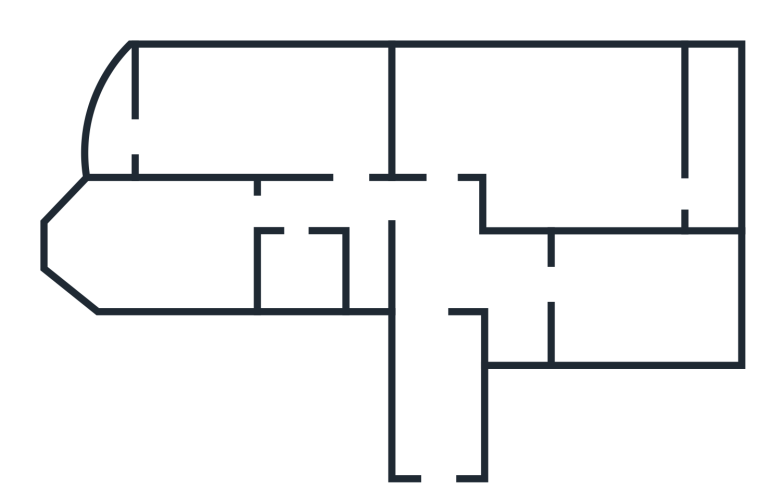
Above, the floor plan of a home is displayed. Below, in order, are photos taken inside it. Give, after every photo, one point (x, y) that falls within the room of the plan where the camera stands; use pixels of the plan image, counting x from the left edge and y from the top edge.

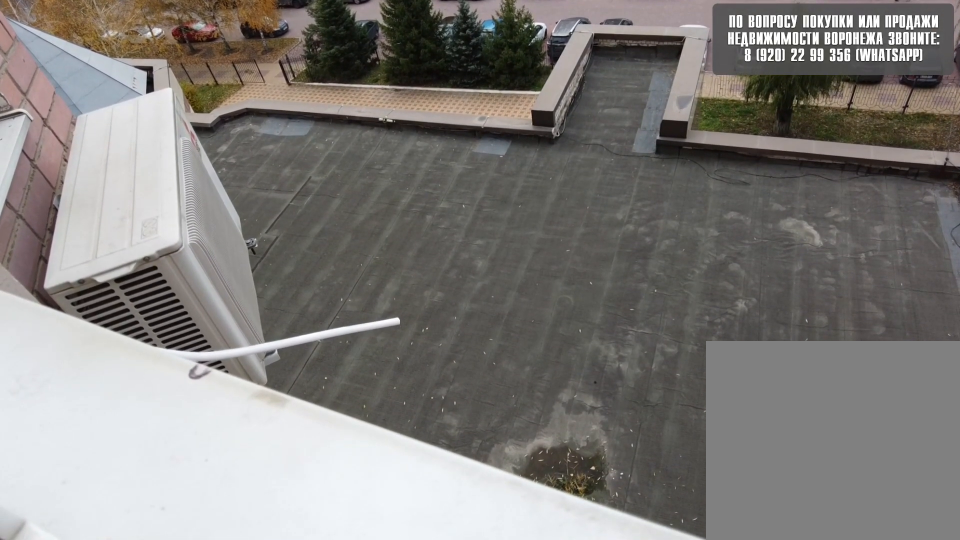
(119, 127)
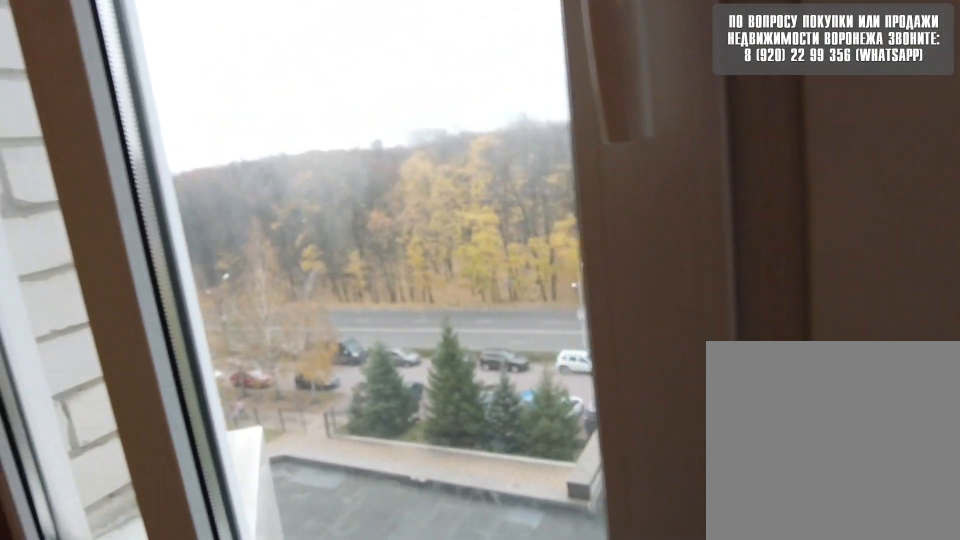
(119, 127)
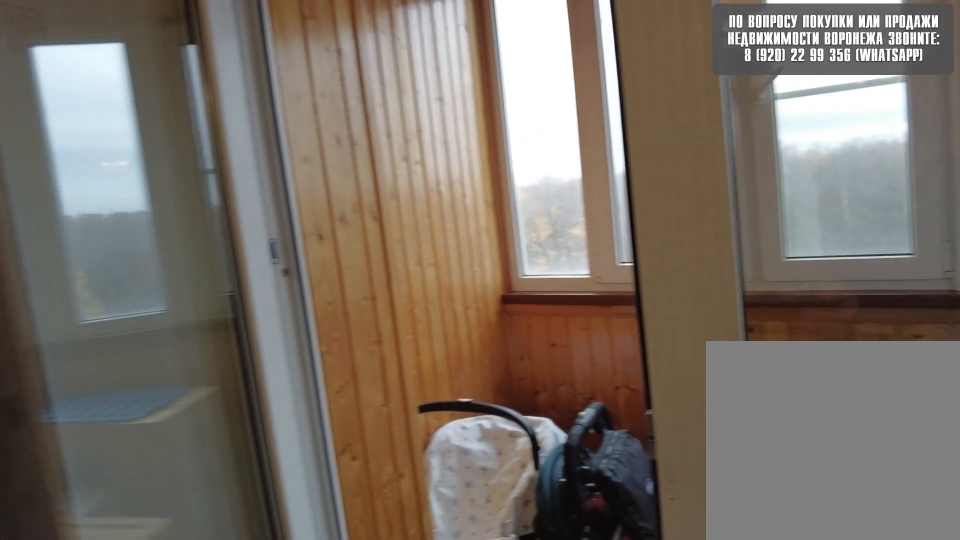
(178, 133)
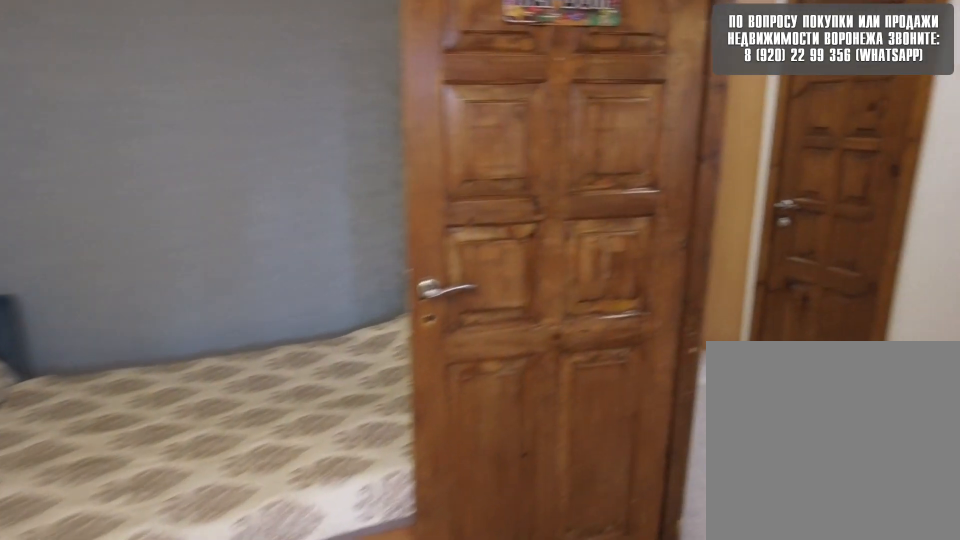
(292, 149)
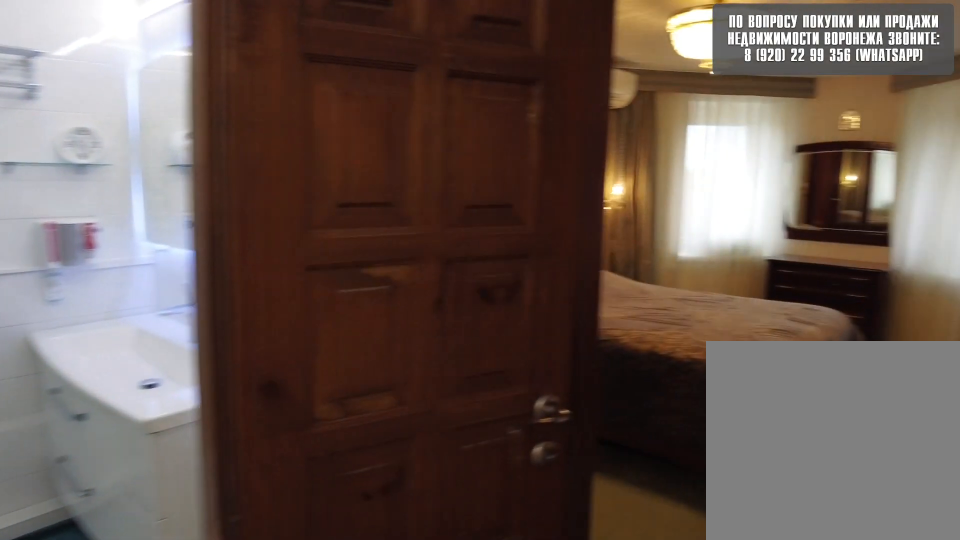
(366, 191)
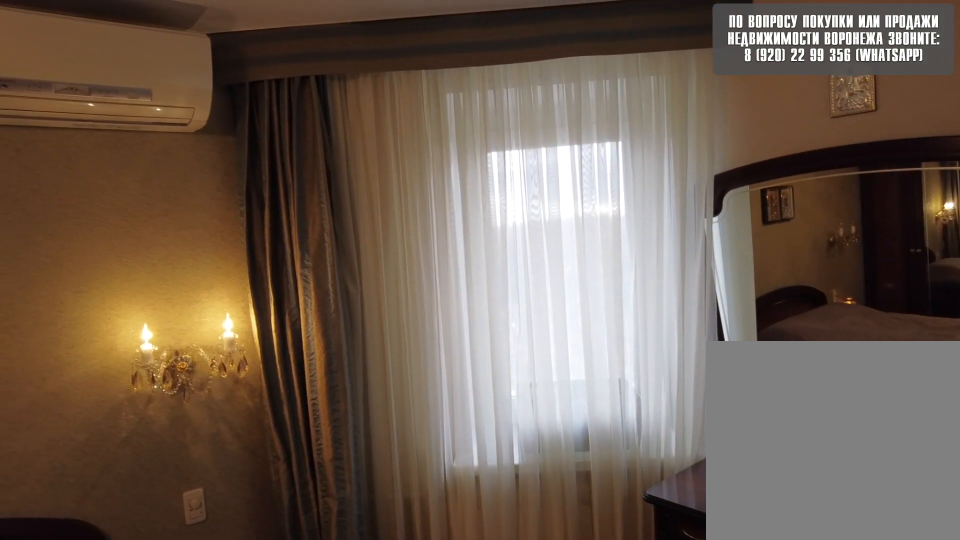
(178, 238)
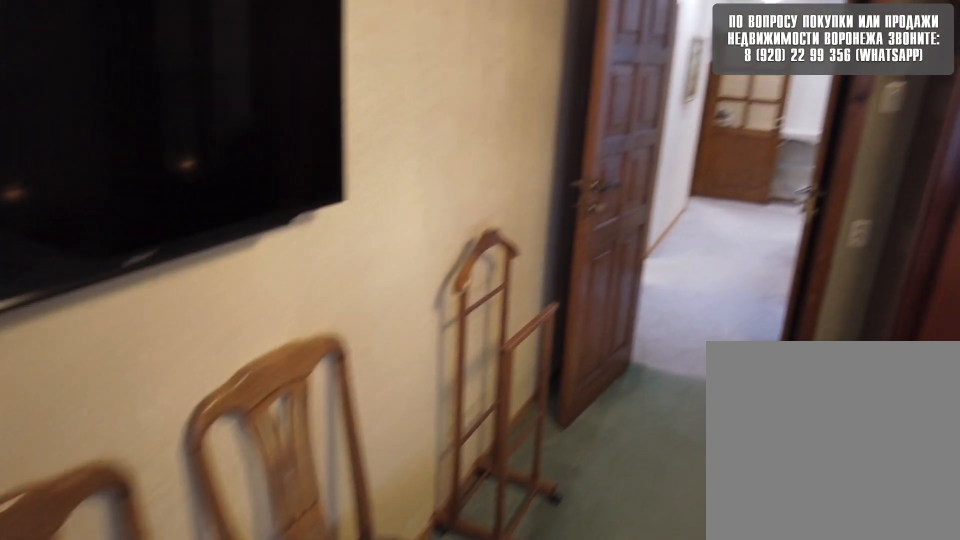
(178, 238)
